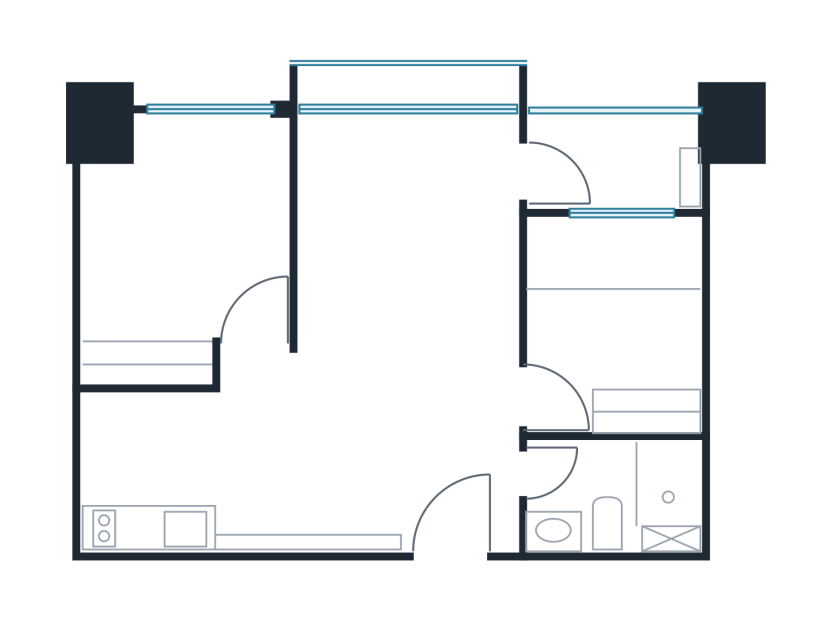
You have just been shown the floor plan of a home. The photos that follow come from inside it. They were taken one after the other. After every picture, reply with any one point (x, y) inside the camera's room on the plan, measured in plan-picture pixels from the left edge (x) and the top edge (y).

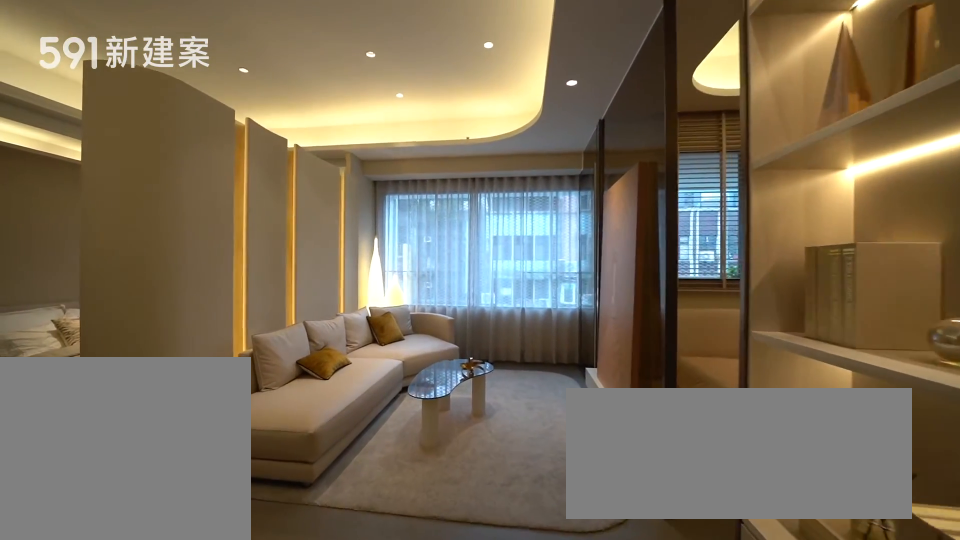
(408, 251)
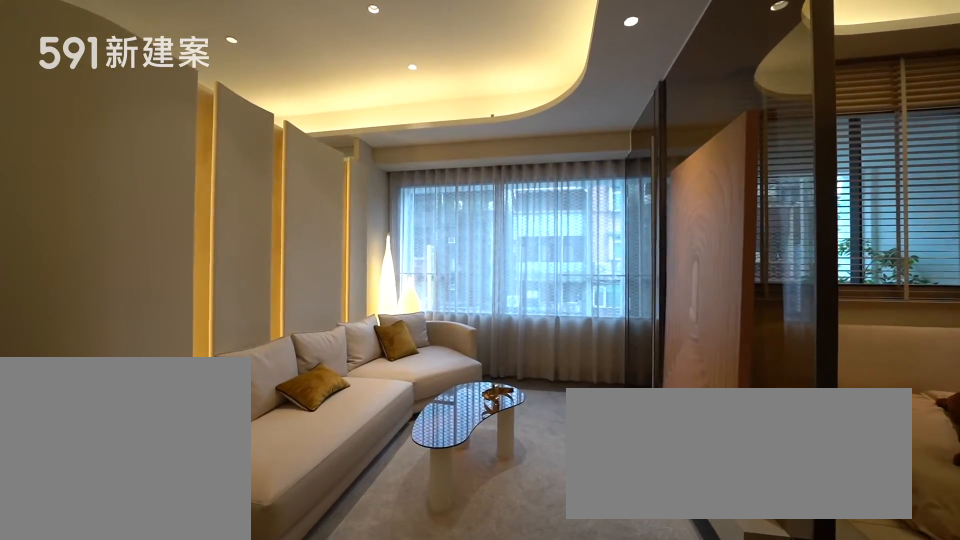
(408, 251)
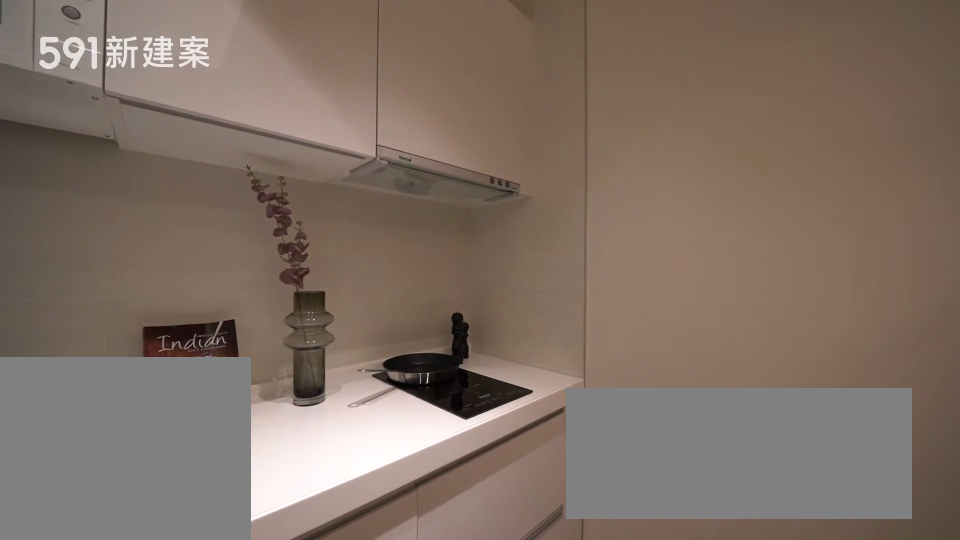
(155, 471)
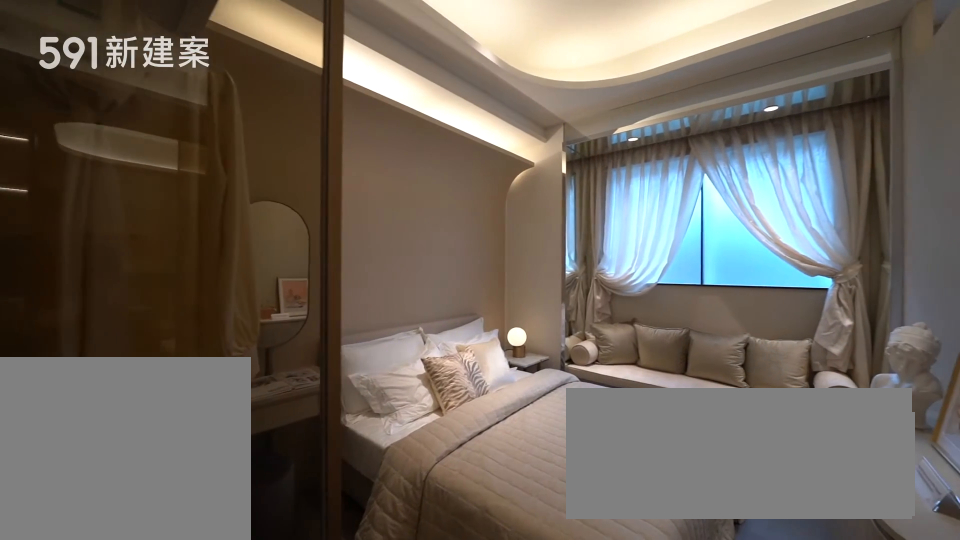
(185, 244)
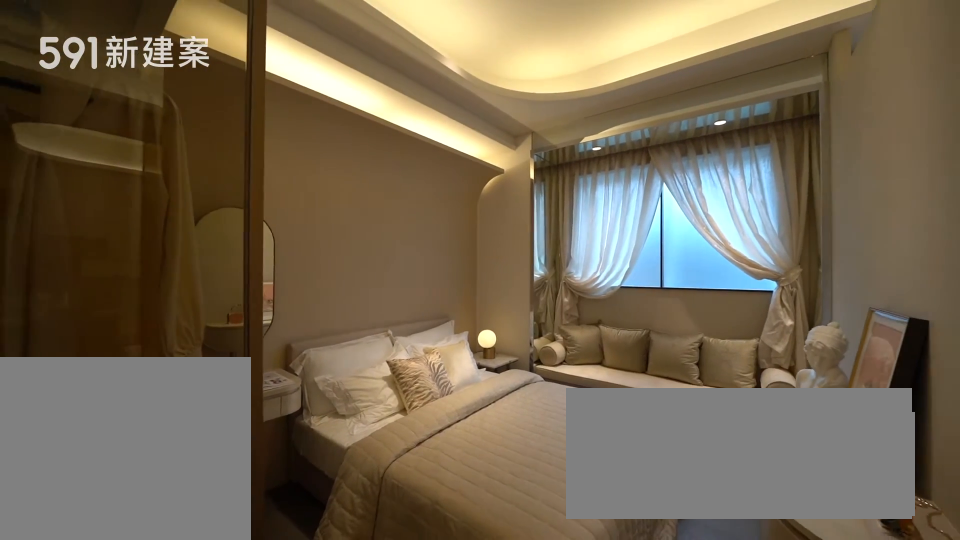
(185, 244)
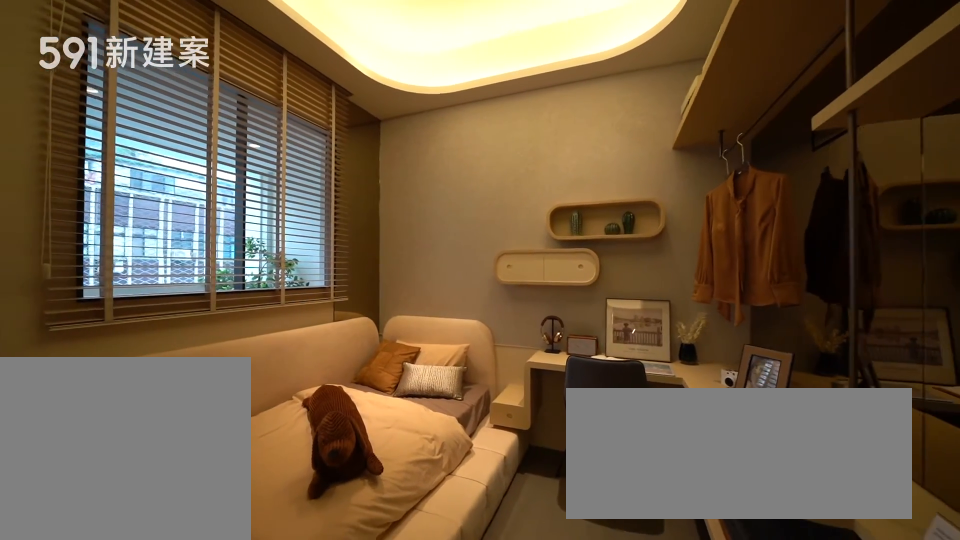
(614, 325)
